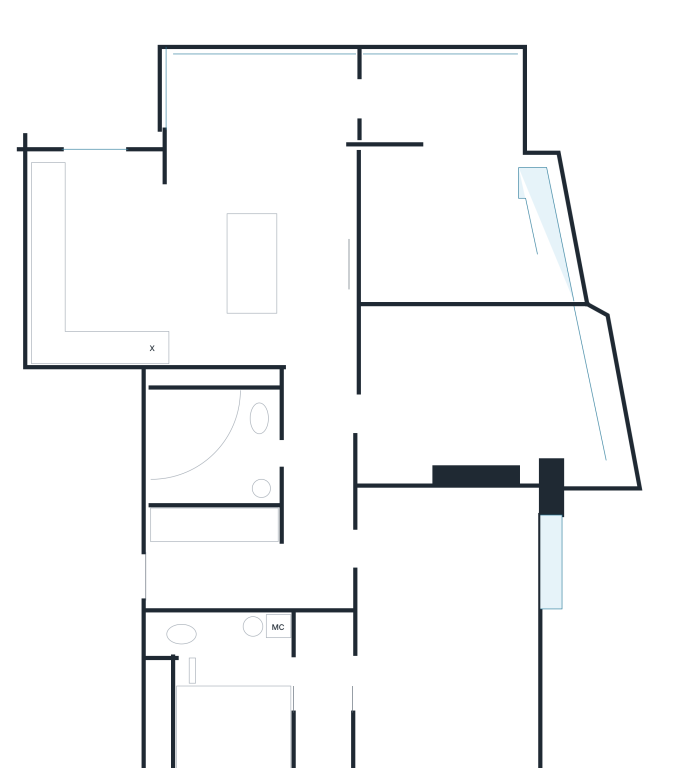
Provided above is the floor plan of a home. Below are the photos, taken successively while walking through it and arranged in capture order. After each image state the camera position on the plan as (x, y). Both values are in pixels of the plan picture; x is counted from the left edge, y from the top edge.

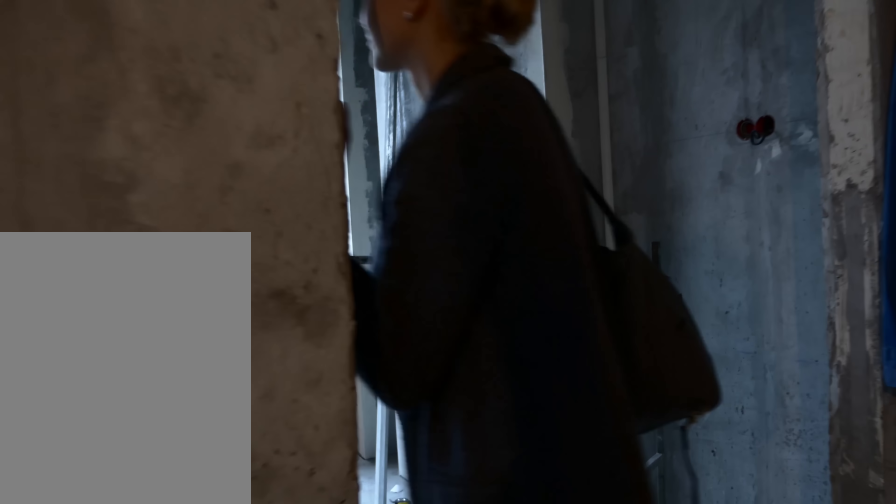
(336, 400)
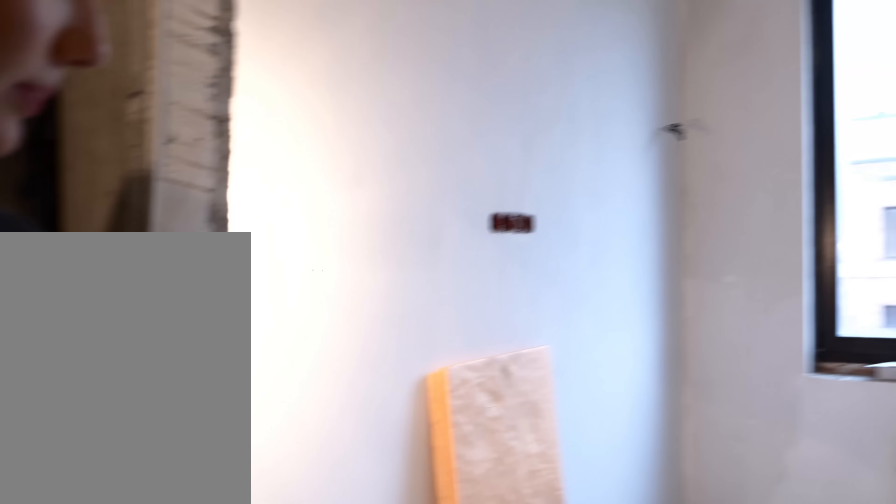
(325, 524)
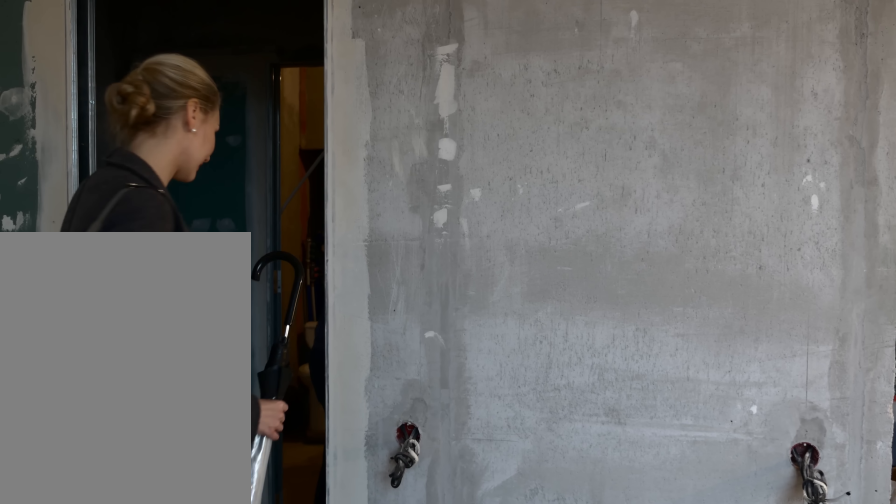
(484, 642)
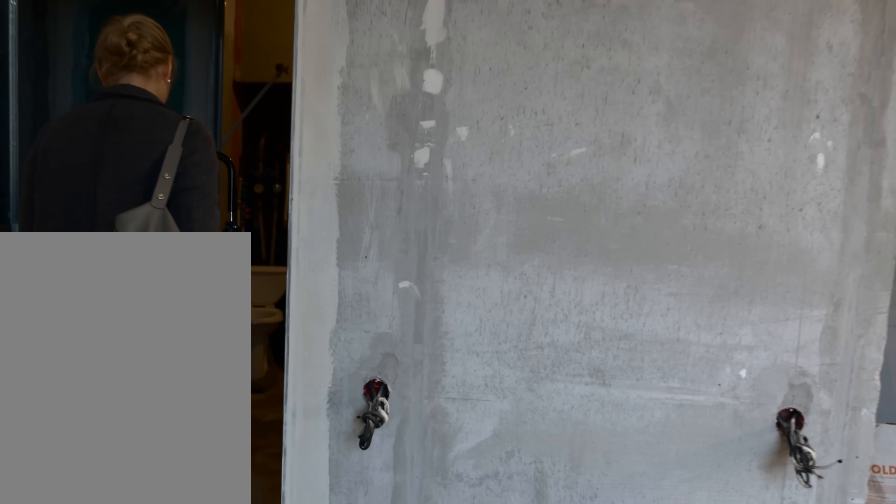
(454, 646)
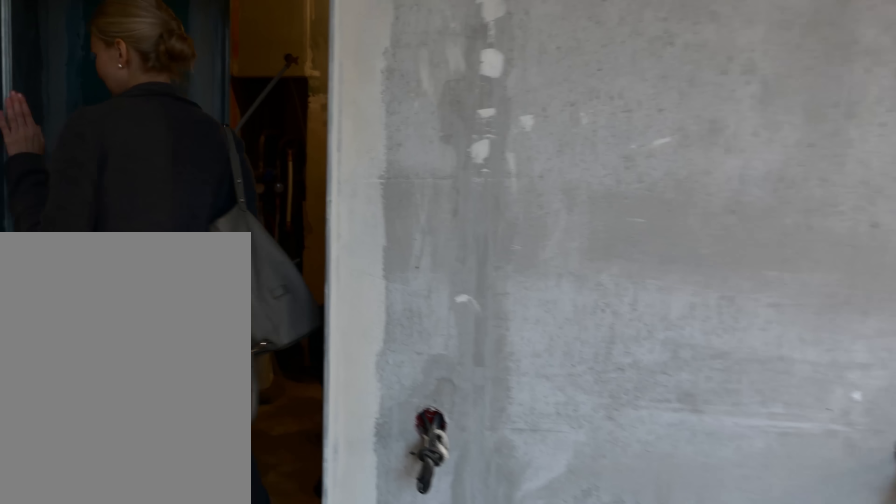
(438, 647)
